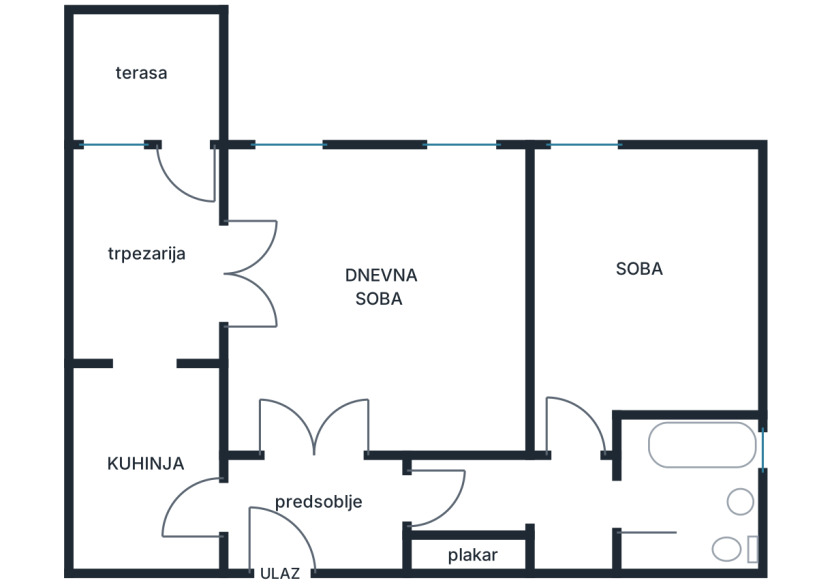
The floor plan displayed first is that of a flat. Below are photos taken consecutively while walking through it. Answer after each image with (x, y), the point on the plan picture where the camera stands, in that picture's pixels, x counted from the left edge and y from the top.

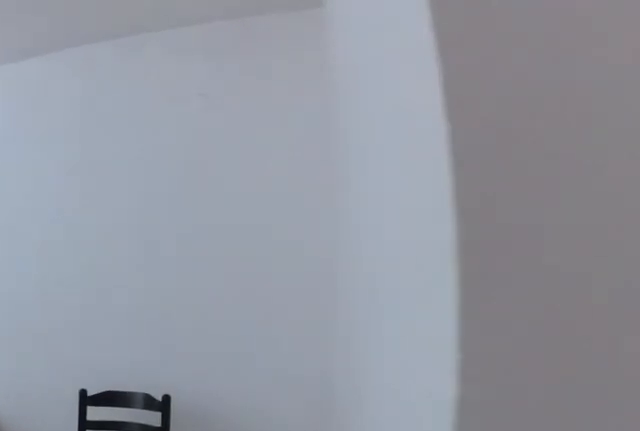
(570, 433)
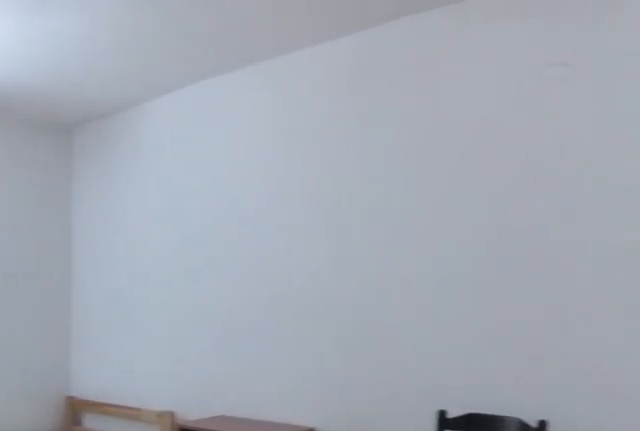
(578, 433)
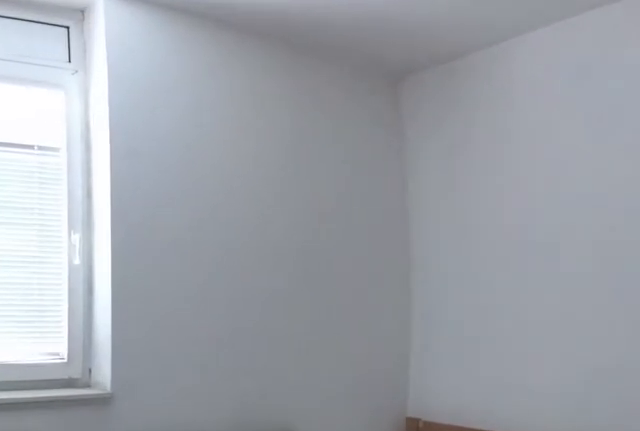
(578, 319)
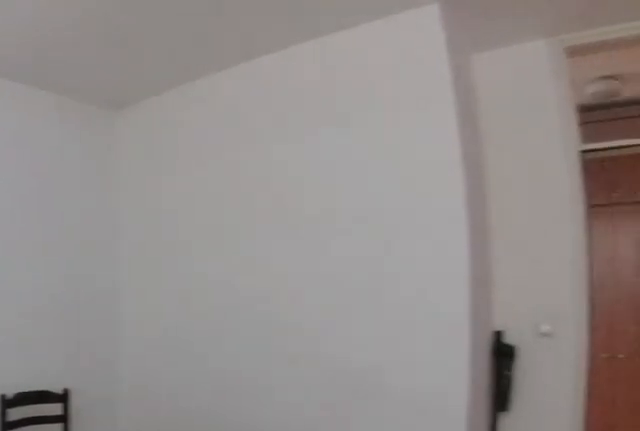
(561, 204)
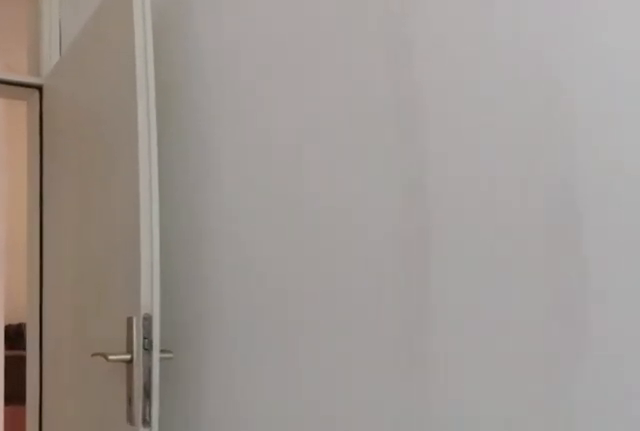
(575, 307)
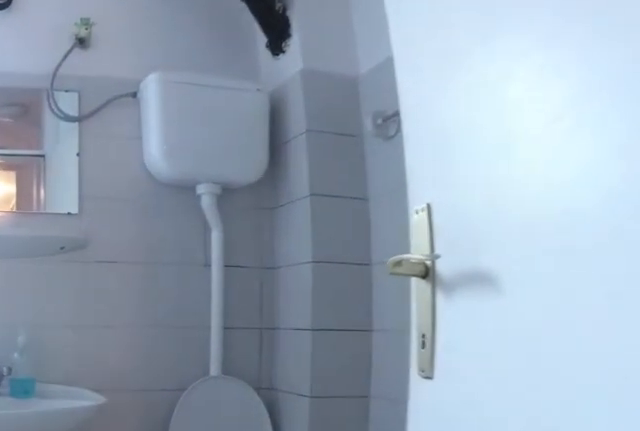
(608, 504)
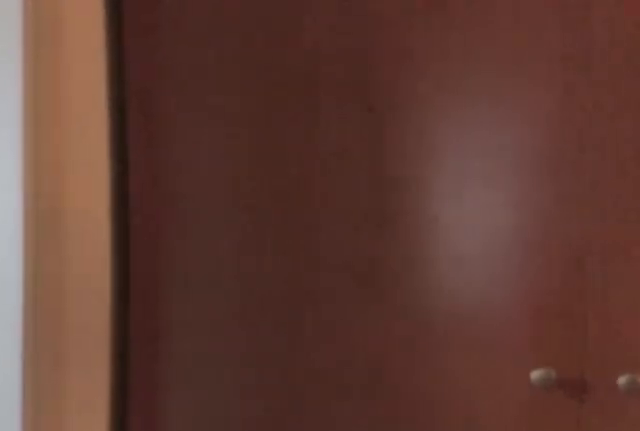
(589, 457)
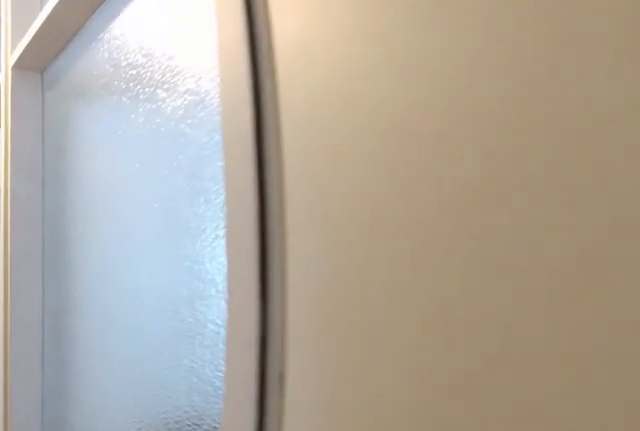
(486, 489)
